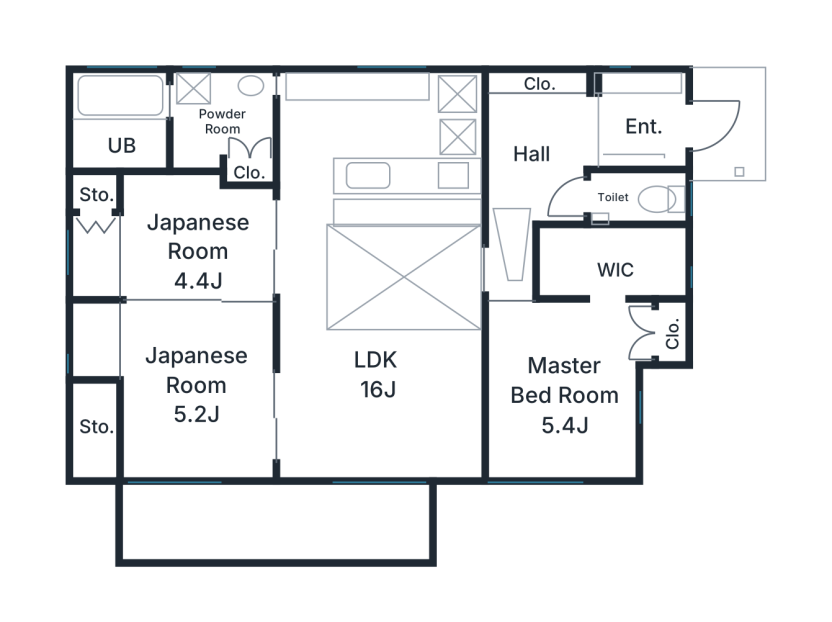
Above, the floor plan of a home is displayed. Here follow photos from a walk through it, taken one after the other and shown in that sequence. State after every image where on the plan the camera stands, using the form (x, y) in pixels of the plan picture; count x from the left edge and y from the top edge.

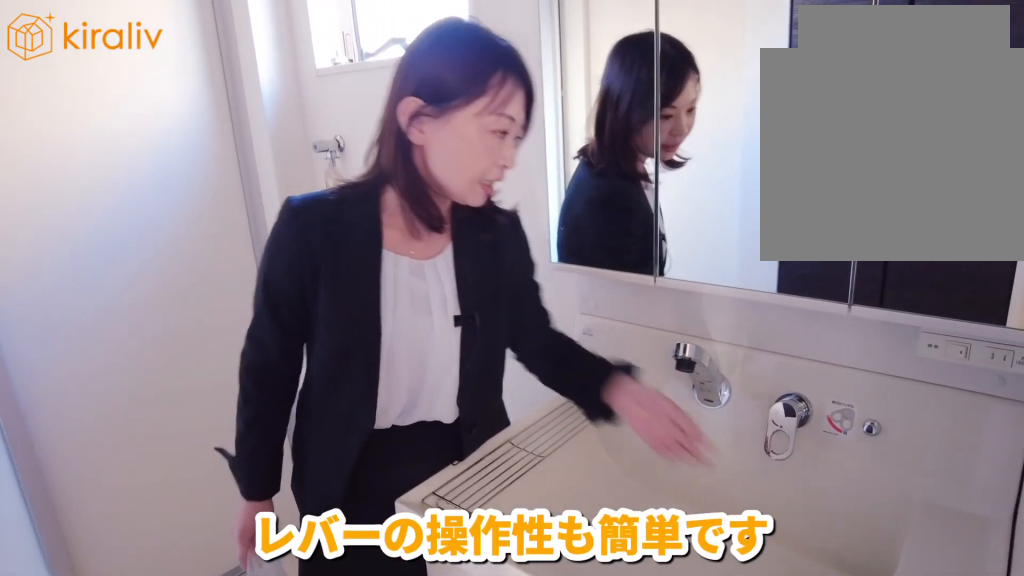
(217, 140)
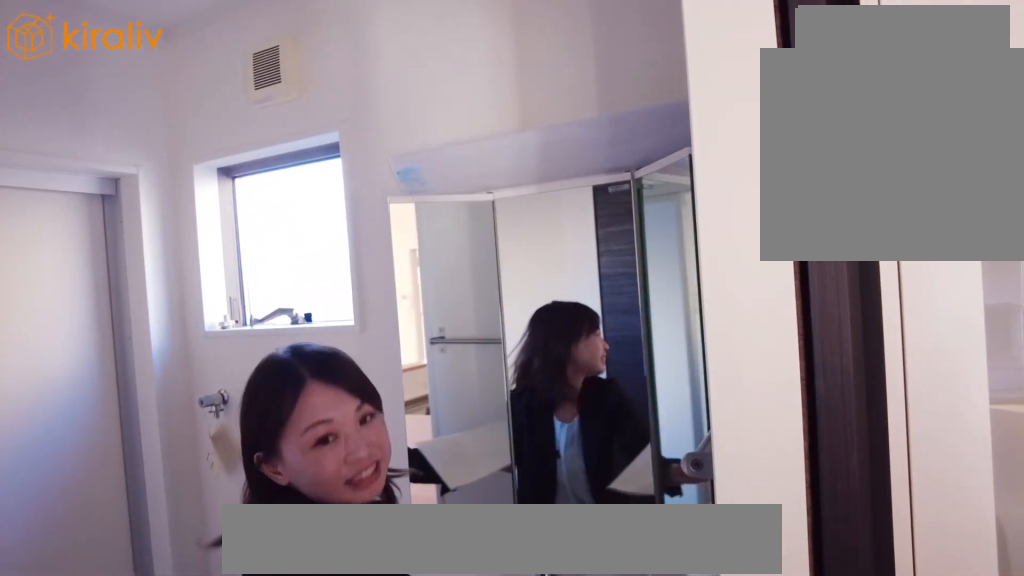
(211, 148)
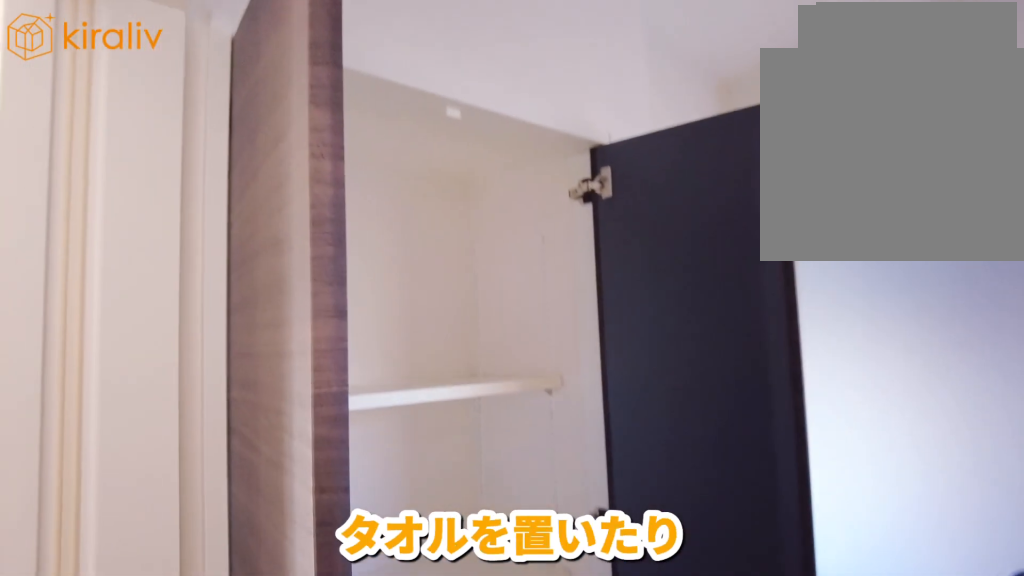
(188, 148)
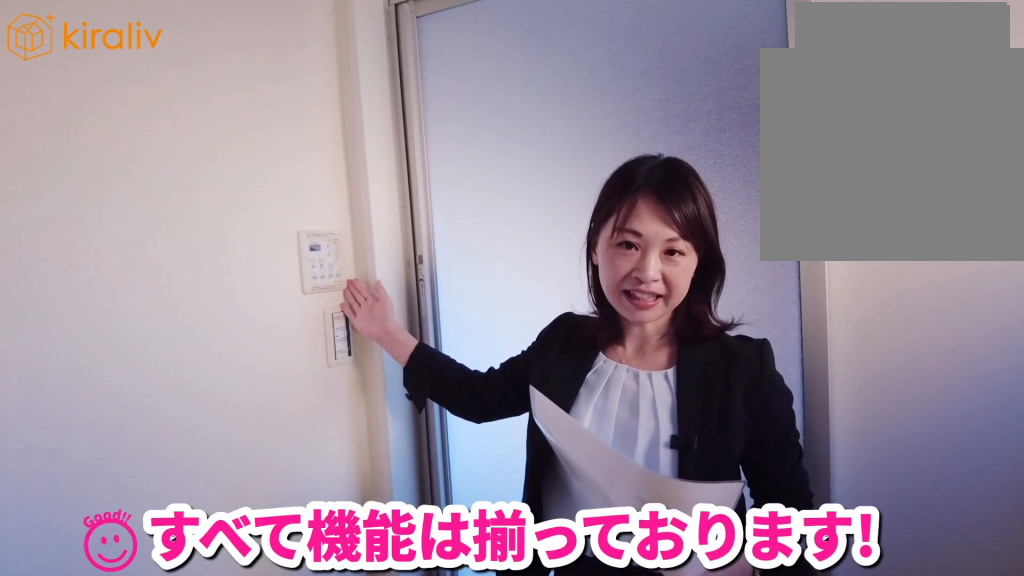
(159, 144)
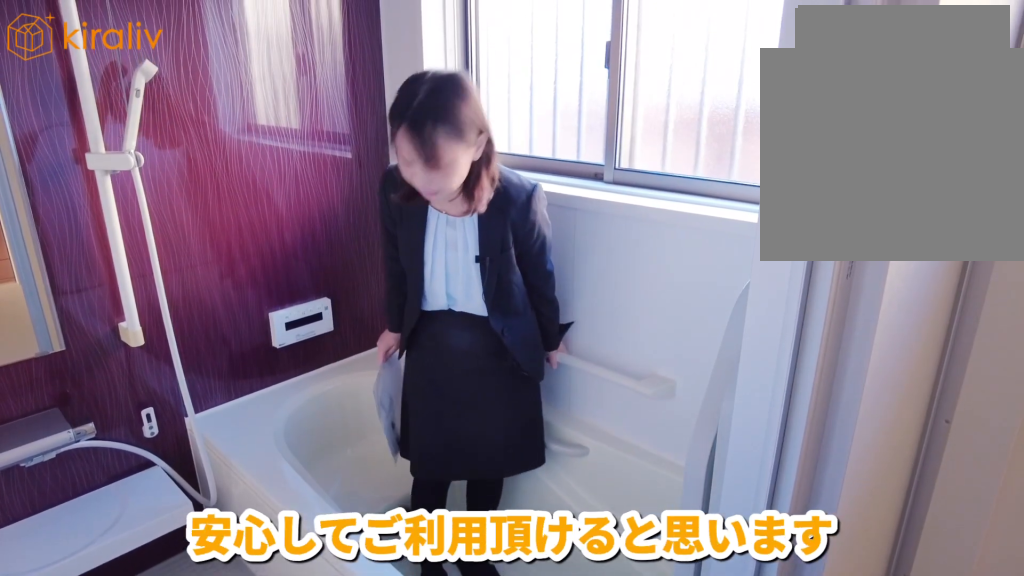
(127, 146)
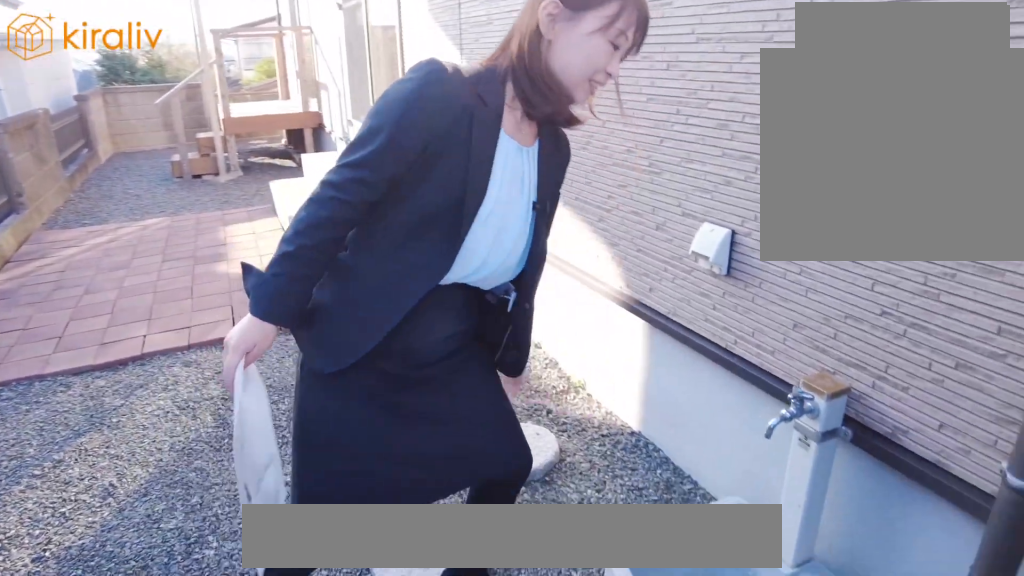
(611, 486)
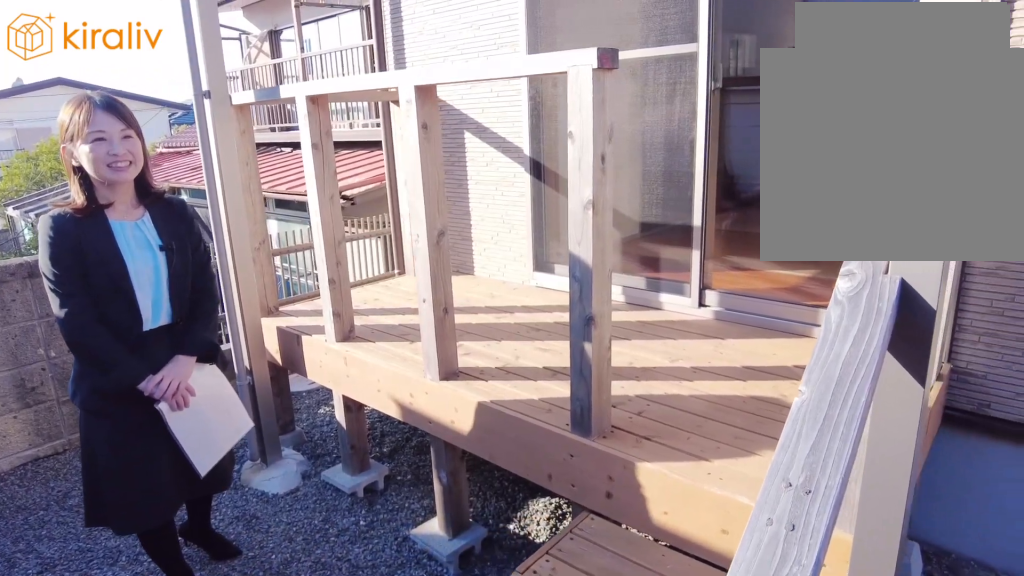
(168, 555)
